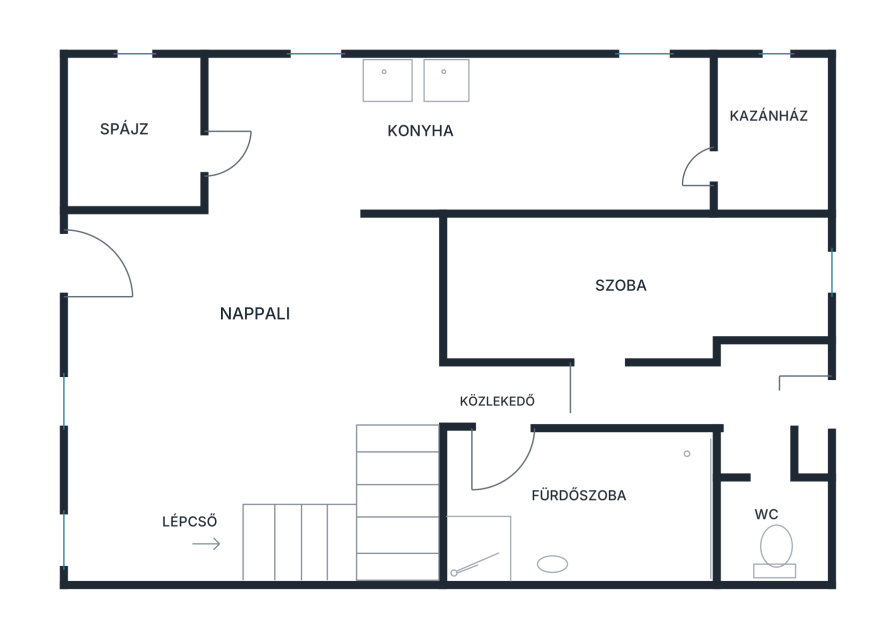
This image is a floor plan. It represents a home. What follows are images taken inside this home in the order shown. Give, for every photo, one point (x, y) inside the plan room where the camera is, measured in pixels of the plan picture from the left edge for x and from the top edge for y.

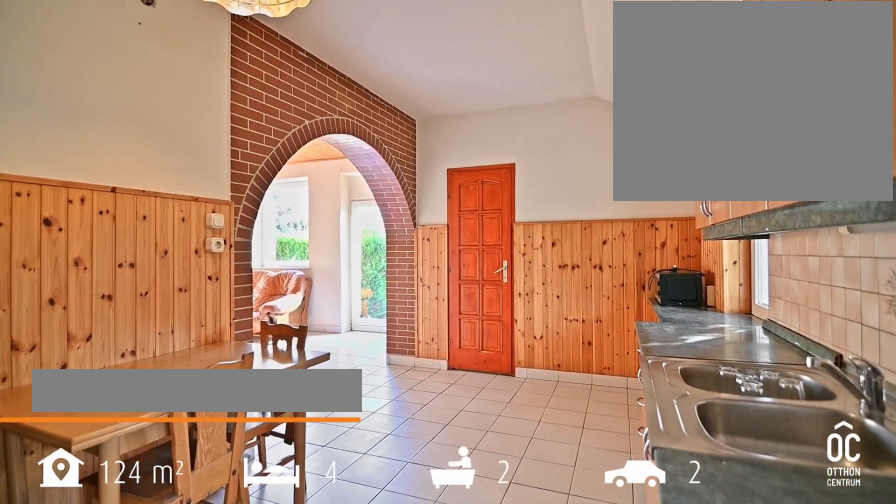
(429, 134)
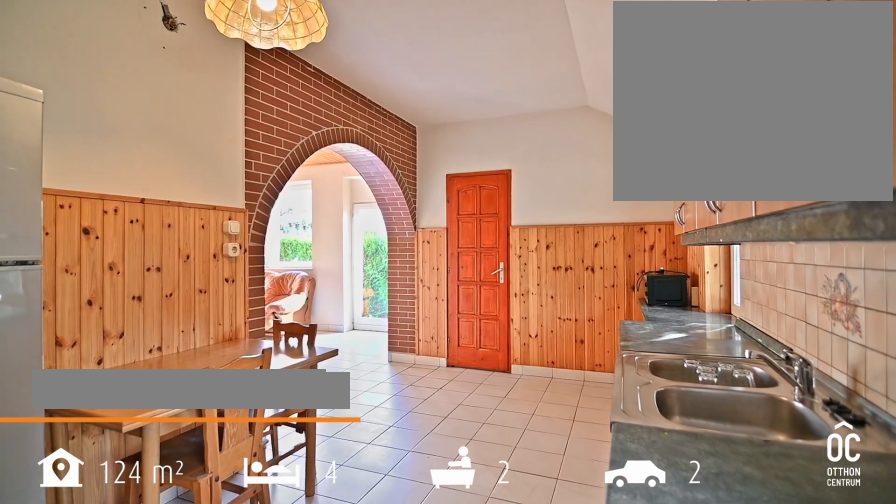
(429, 134)
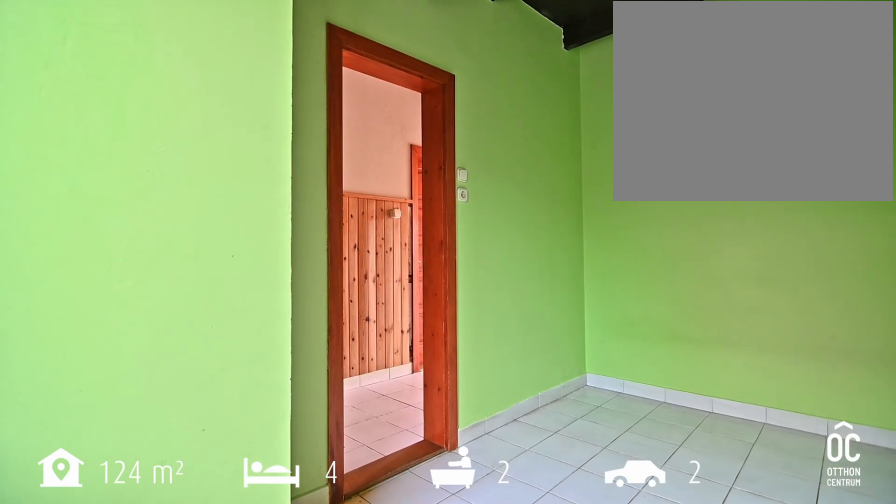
(604, 284)
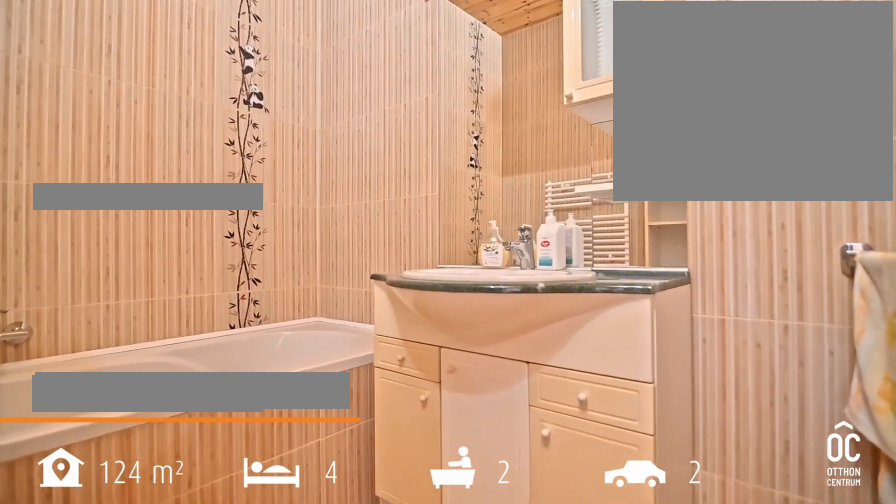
(563, 504)
